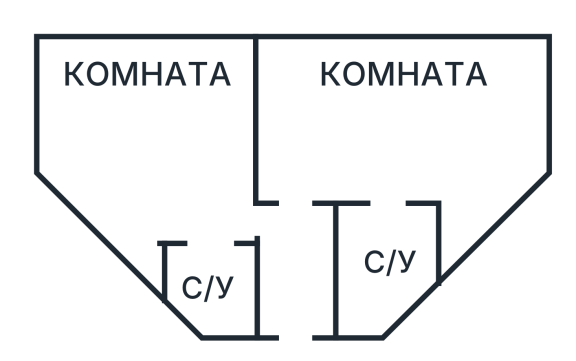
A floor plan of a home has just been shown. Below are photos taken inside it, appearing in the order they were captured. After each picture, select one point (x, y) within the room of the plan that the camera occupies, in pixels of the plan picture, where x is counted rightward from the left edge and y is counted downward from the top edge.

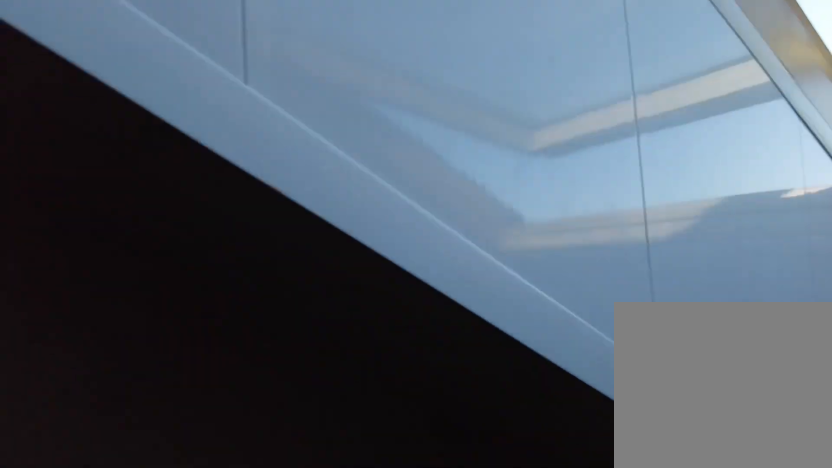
(520, 150)
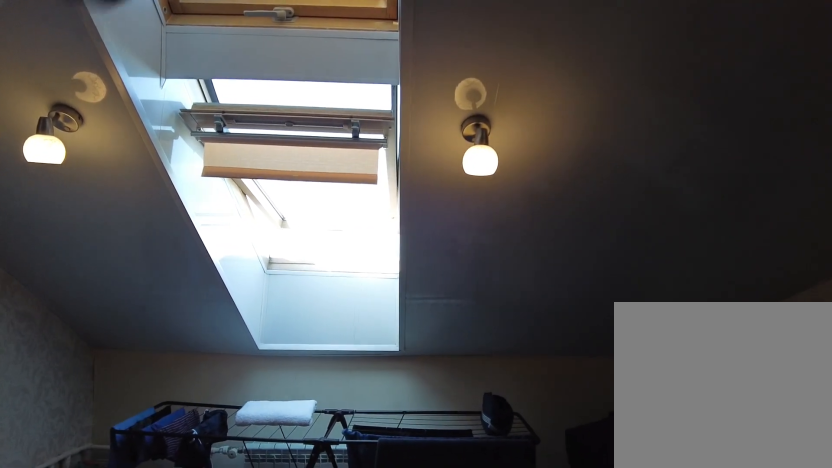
(392, 181)
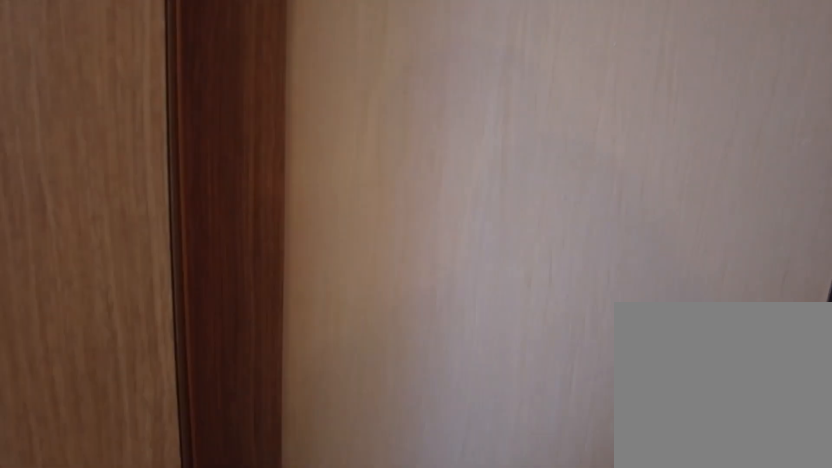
(392, 181)
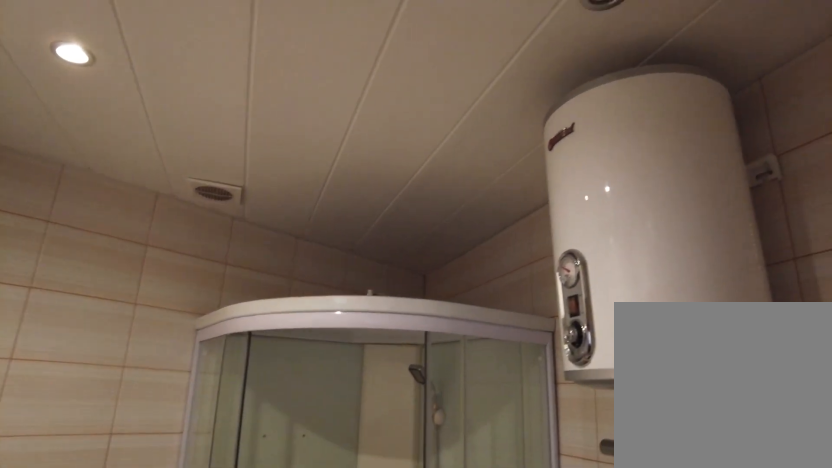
(397, 237)
